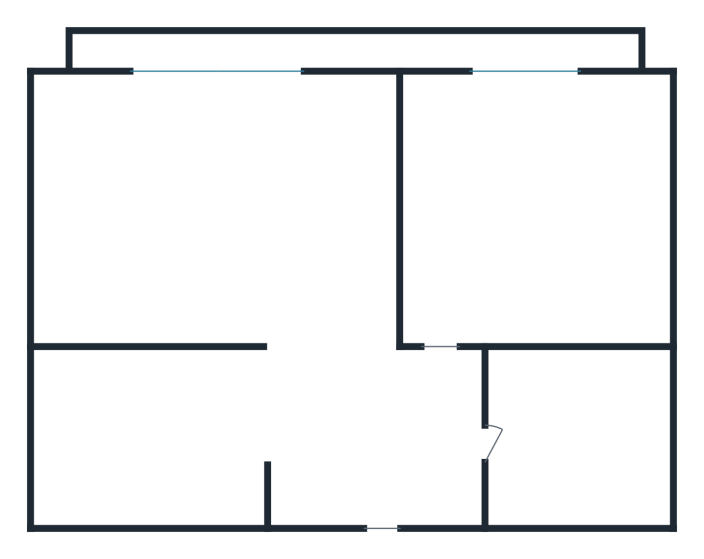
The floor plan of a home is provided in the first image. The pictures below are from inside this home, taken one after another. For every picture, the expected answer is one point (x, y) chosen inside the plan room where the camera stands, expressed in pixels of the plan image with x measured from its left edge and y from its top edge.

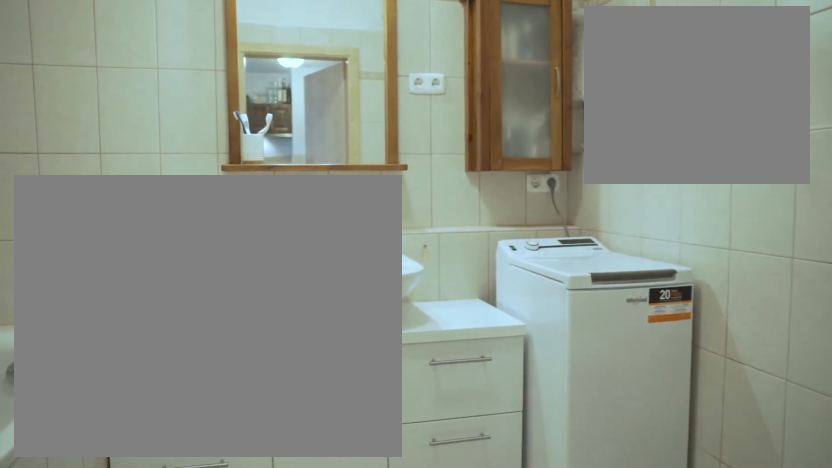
(490, 453)
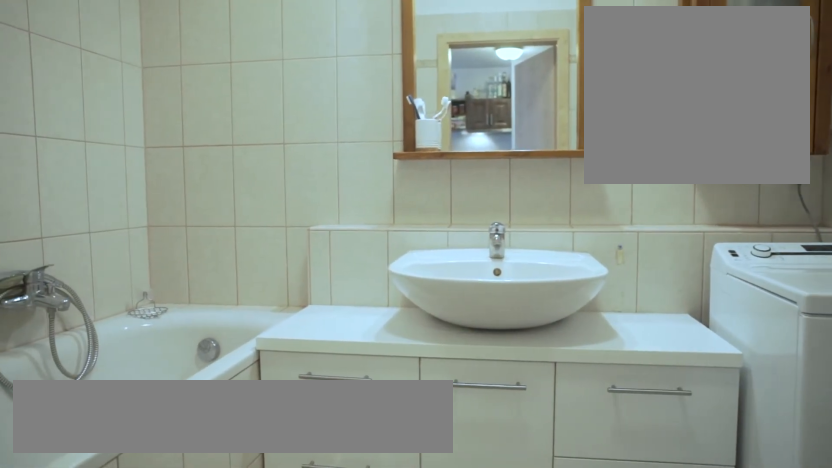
(490, 453)
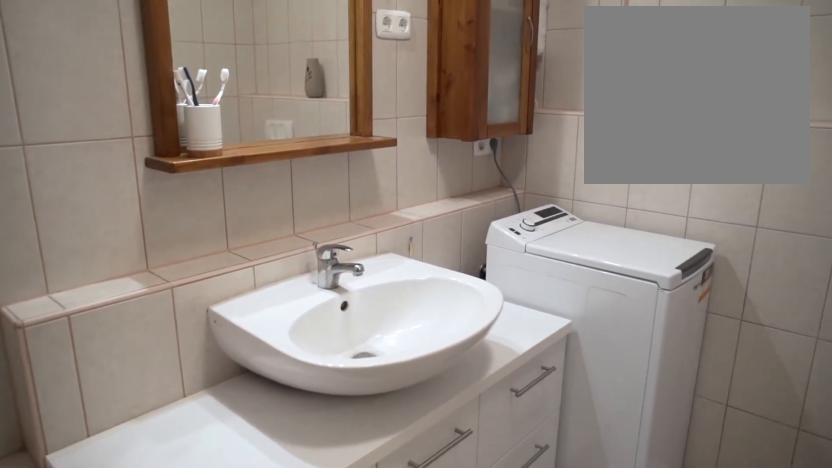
(532, 394)
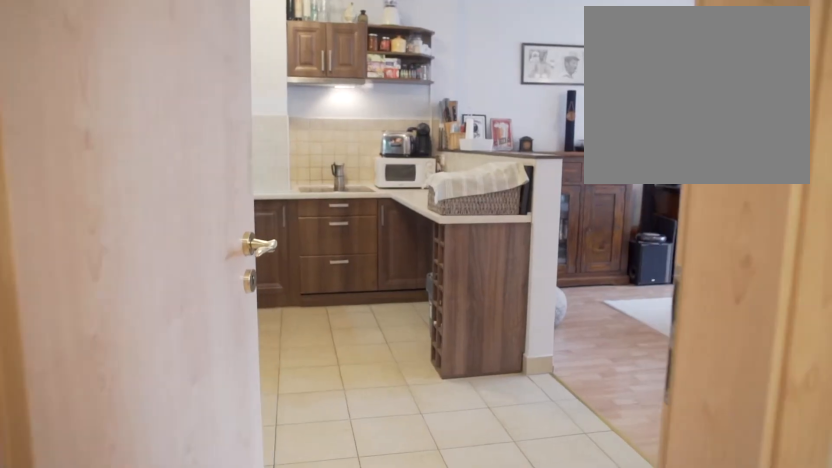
(551, 452)
